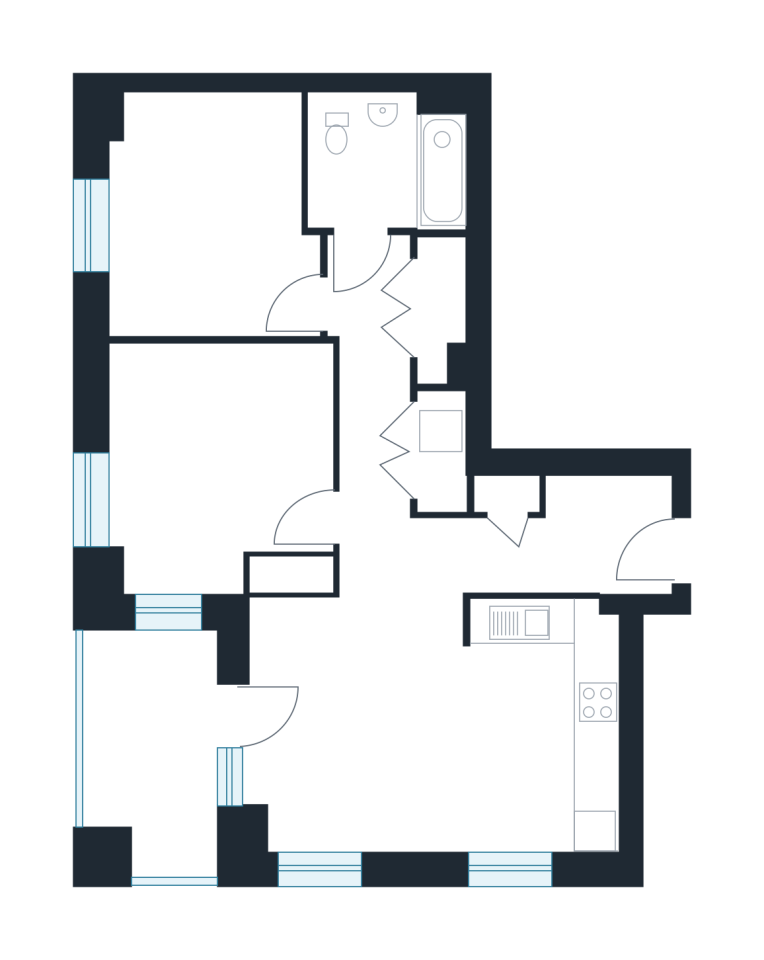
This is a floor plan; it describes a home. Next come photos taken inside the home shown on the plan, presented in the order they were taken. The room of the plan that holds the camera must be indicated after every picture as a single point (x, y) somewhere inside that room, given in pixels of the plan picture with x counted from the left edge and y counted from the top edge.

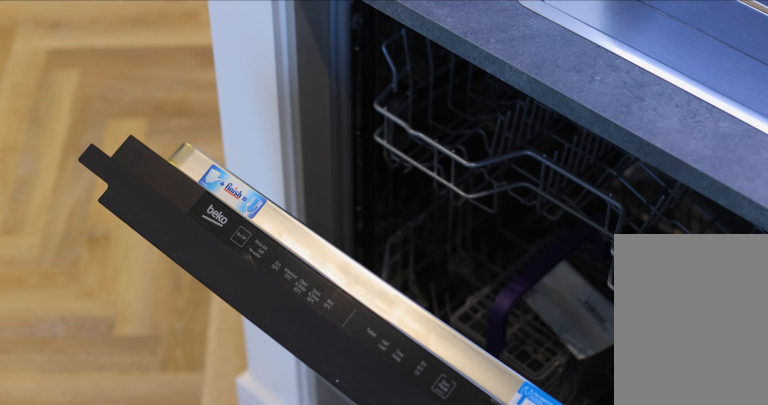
(437, 645)
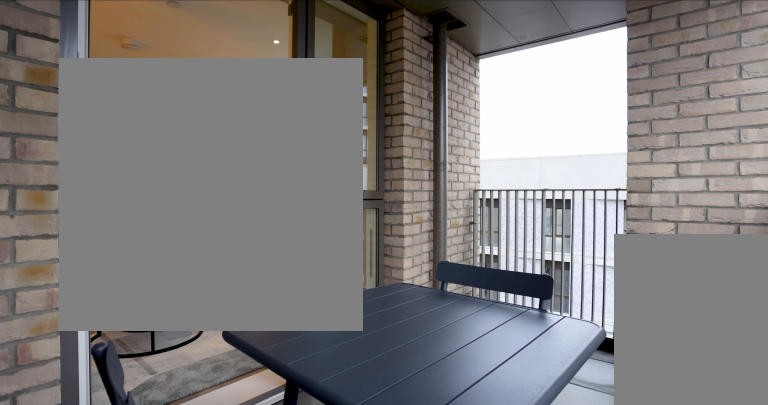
(155, 745)
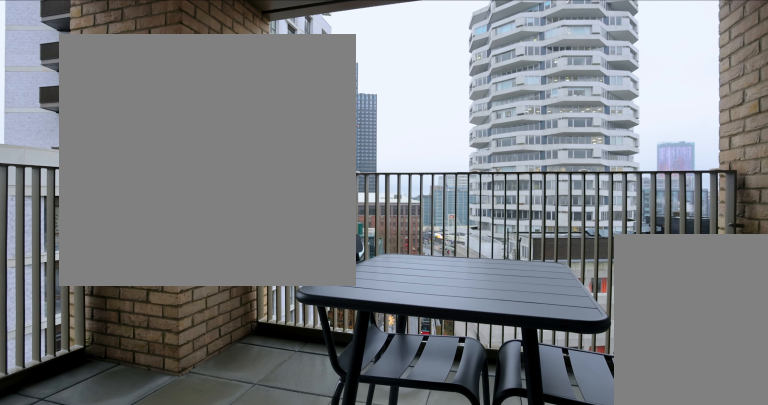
(155, 745)
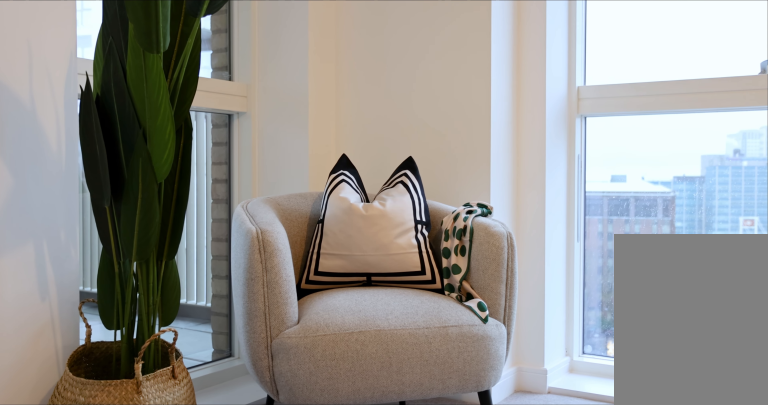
(221, 466)
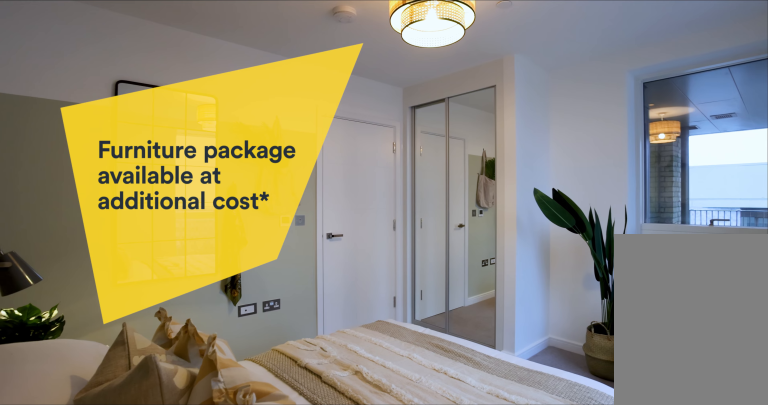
(222, 466)
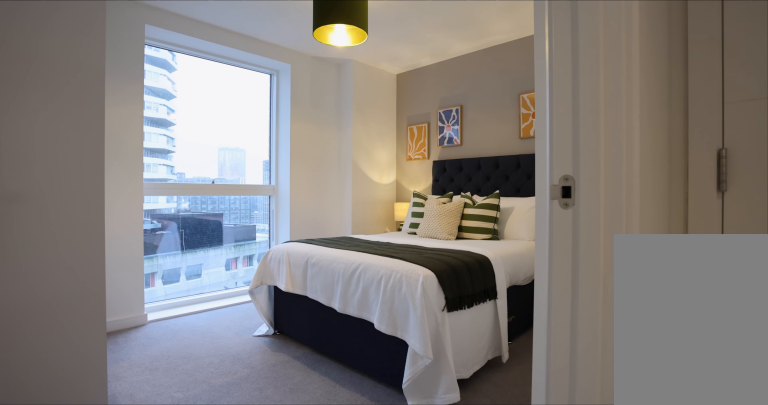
(211, 220)
